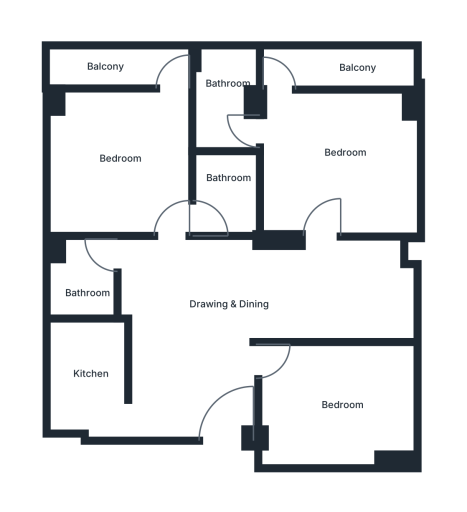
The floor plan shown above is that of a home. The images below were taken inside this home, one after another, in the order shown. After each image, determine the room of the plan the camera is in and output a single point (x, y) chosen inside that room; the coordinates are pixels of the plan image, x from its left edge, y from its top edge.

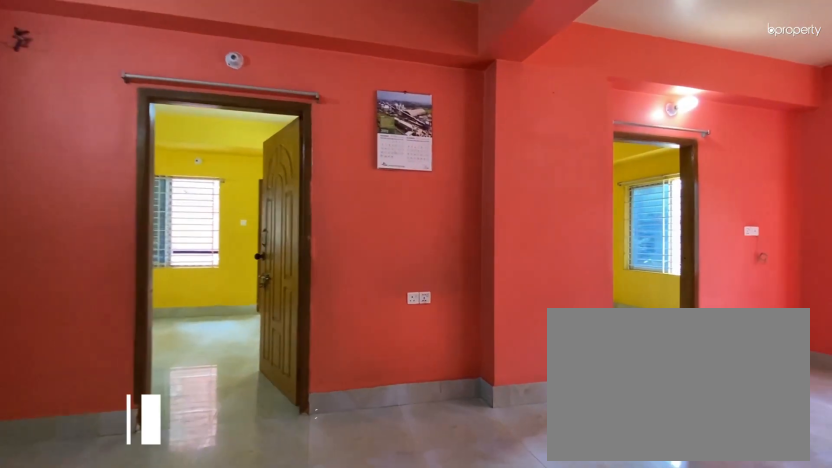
(209, 298)
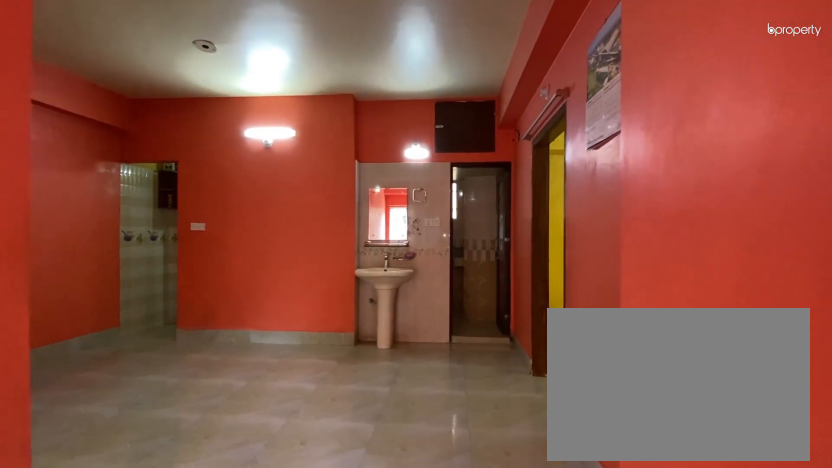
(225, 310)
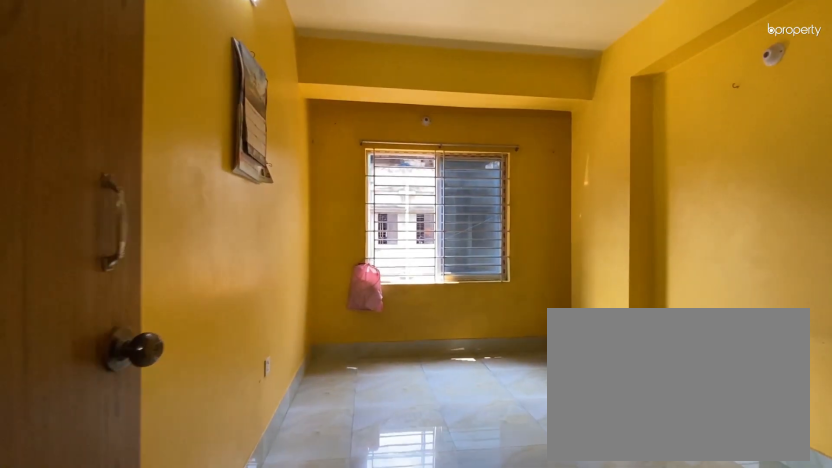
(322, 399)
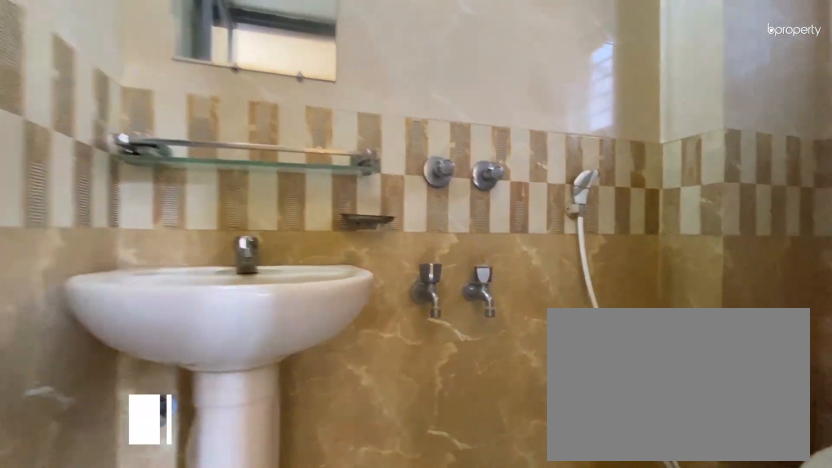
(221, 106)
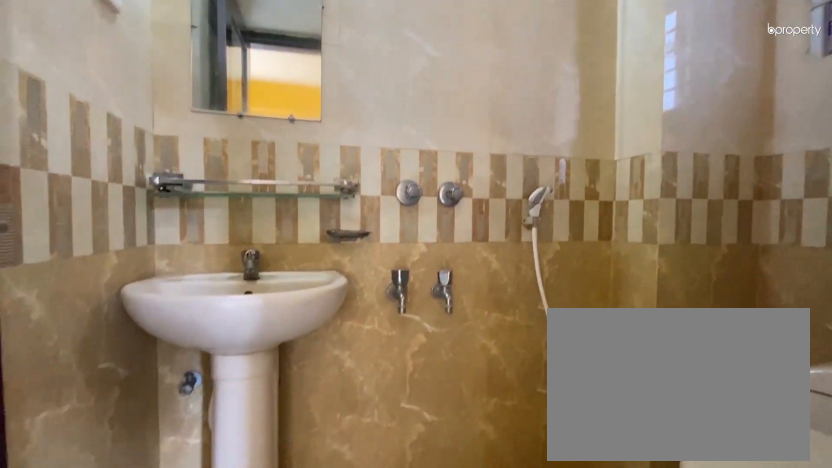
(221, 106)
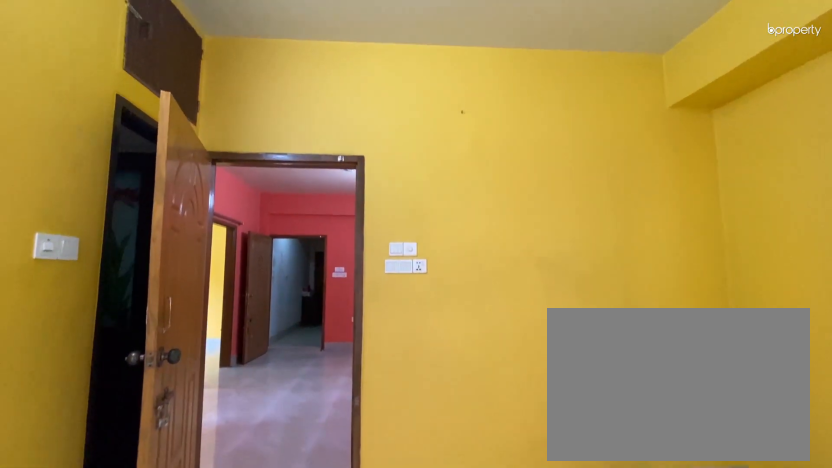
(132, 172)
